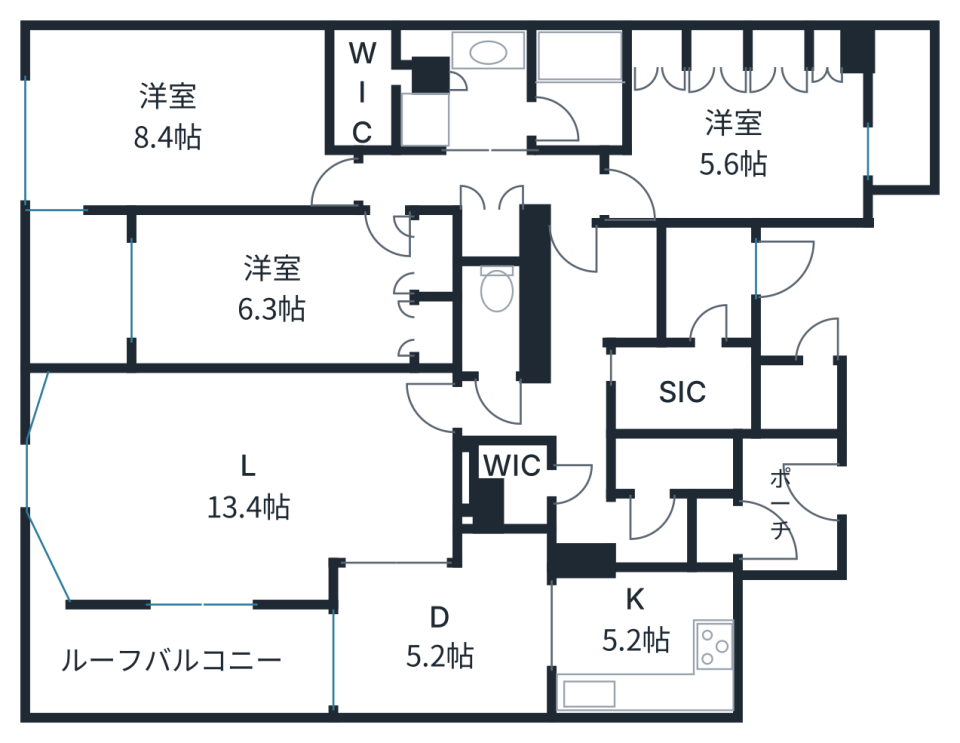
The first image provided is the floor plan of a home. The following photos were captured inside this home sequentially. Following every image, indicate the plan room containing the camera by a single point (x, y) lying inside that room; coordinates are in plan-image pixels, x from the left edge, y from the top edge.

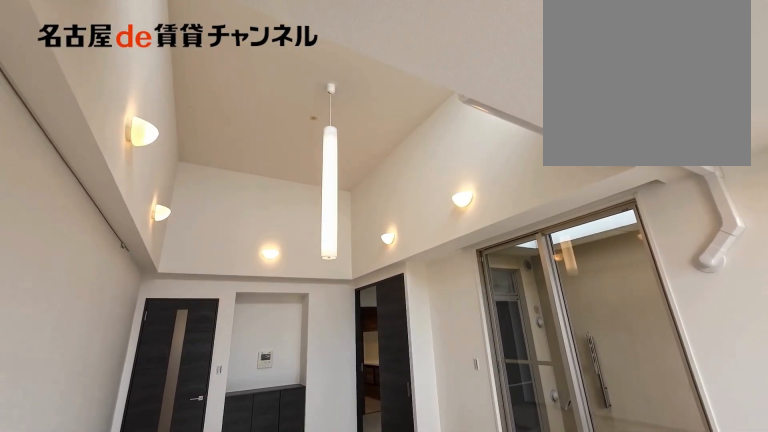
(240, 480)
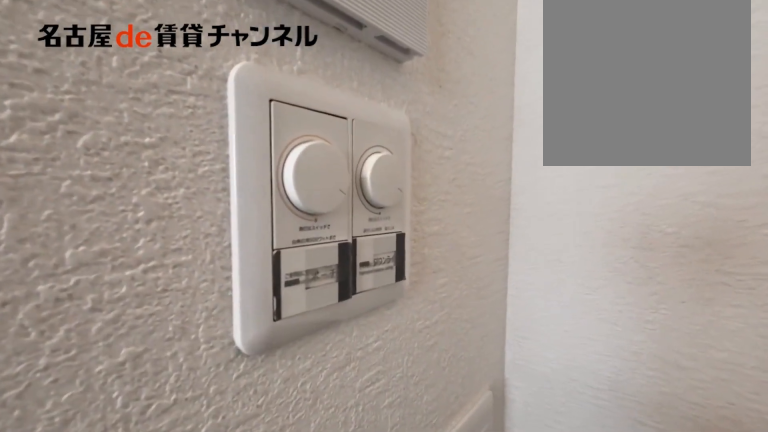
(240, 480)
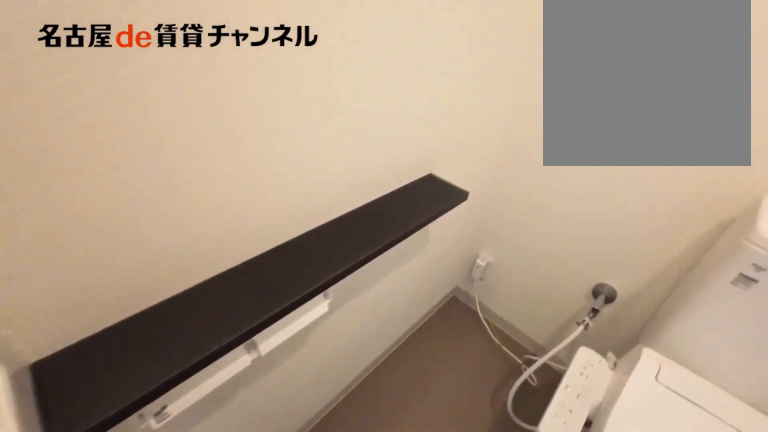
(490, 320)
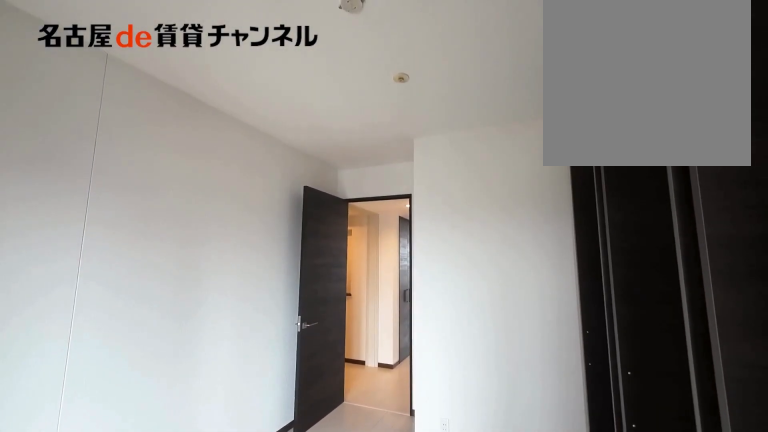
(741, 144)
